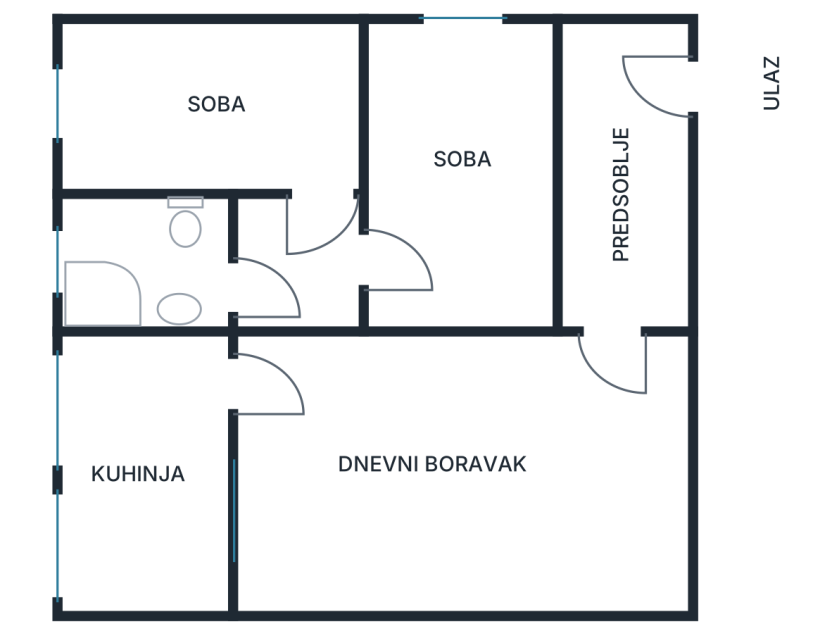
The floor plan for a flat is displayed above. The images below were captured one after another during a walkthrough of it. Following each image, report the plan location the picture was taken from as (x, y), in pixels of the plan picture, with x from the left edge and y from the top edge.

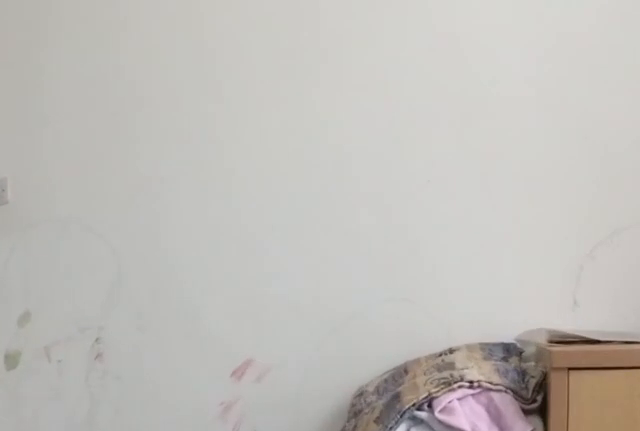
(126, 87)
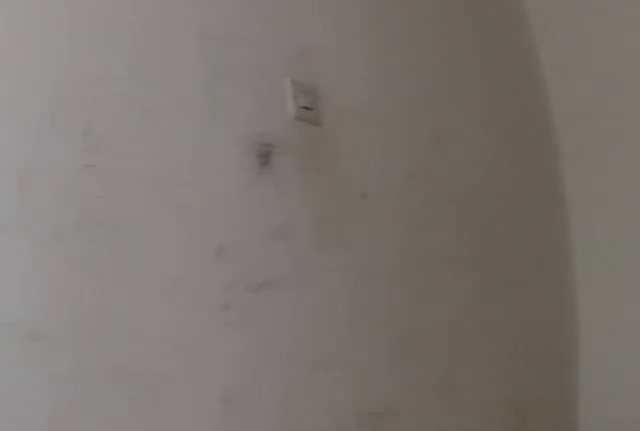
(423, 90)
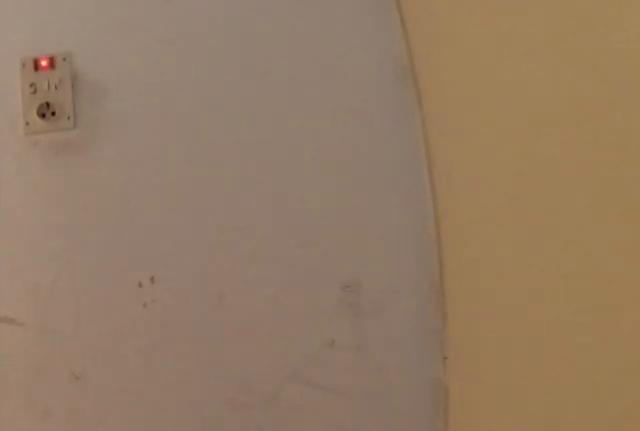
(374, 288)
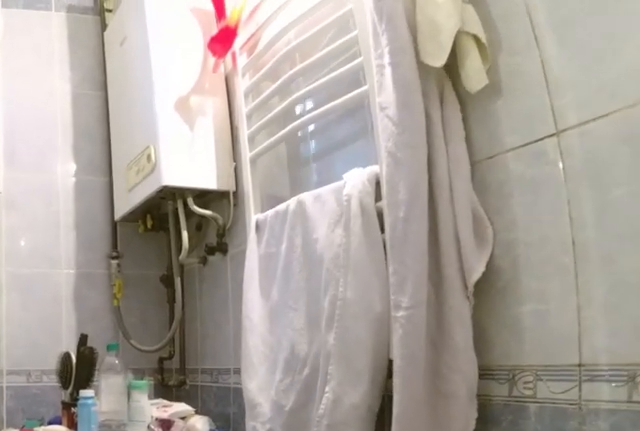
(248, 274)
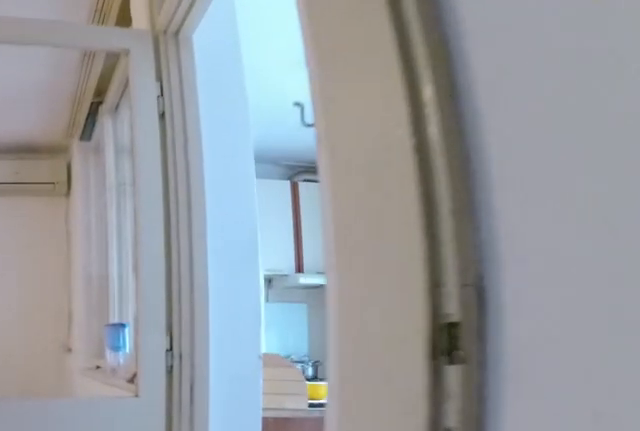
(301, 285)
